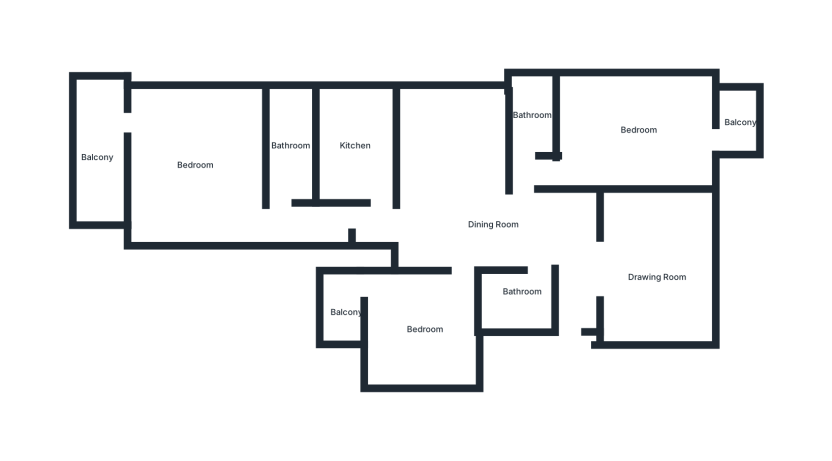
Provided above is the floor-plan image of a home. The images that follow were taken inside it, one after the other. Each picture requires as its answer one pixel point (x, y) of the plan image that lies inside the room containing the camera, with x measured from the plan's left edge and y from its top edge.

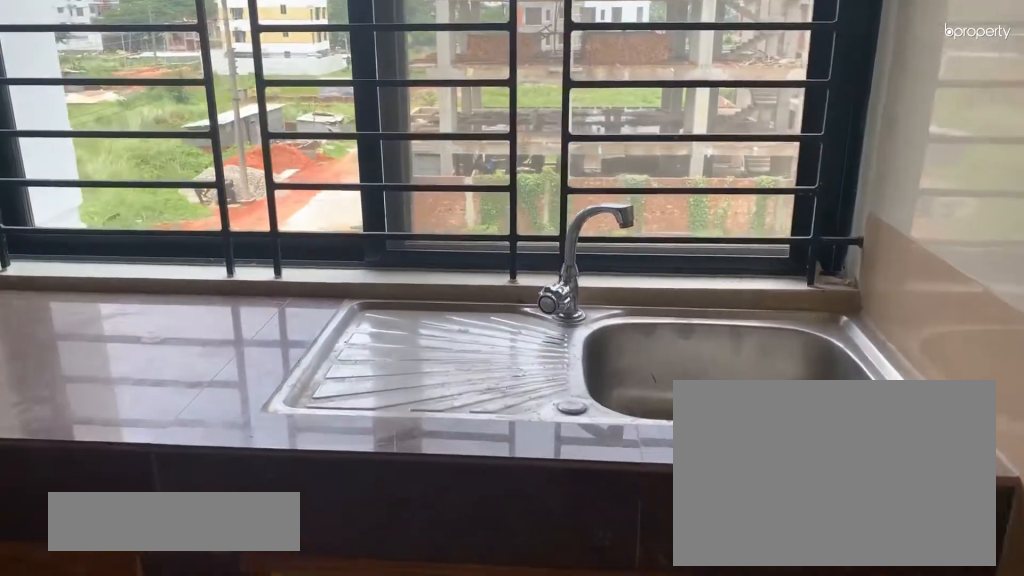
(356, 146)
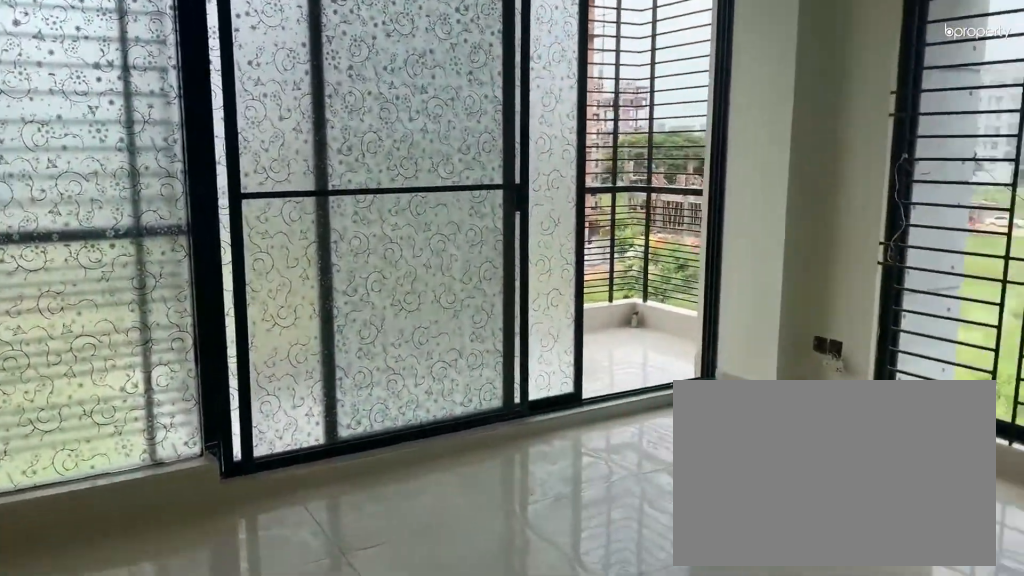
(194, 166)
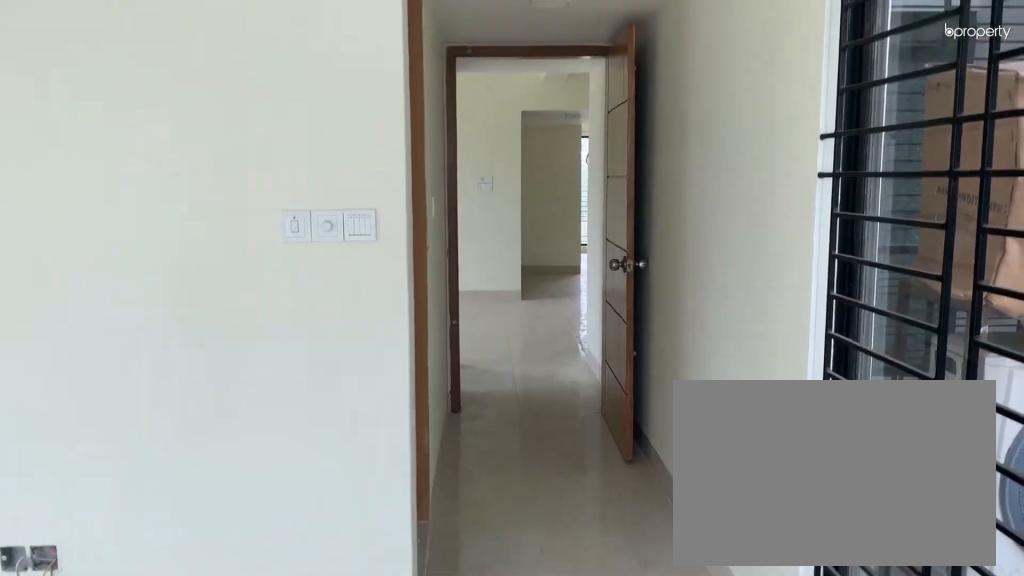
(194, 166)
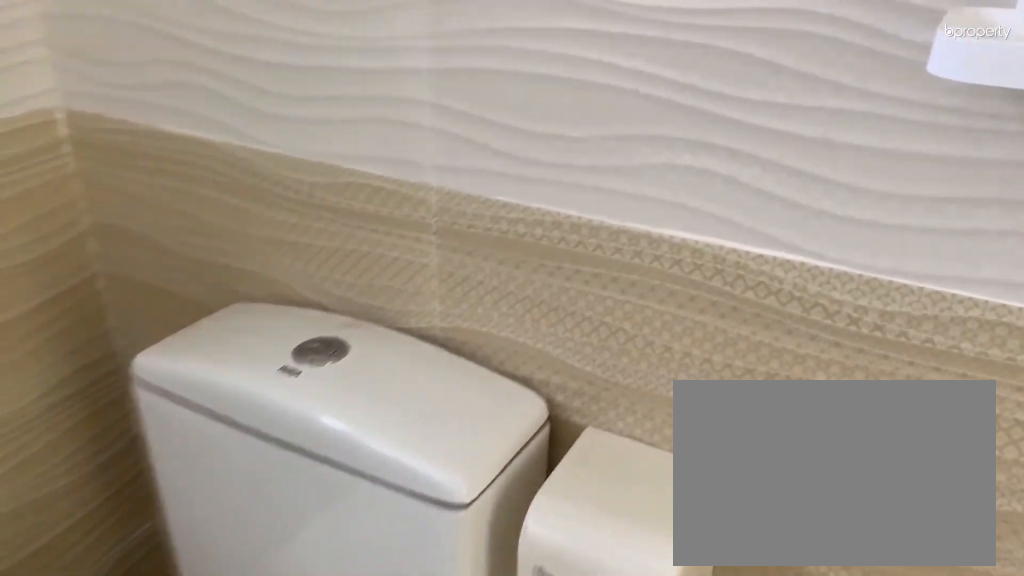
(288, 147)
